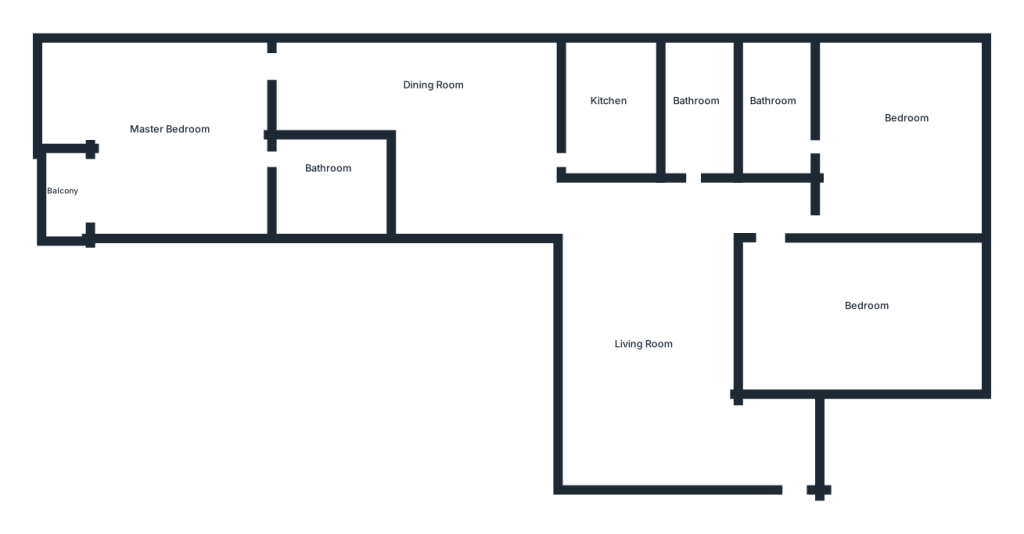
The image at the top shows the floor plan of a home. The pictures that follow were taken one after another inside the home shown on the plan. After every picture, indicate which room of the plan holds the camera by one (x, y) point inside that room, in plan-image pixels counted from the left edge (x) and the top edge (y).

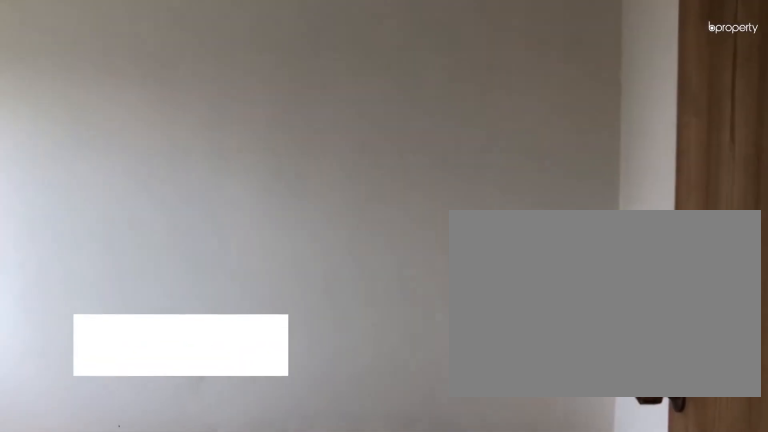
(867, 312)
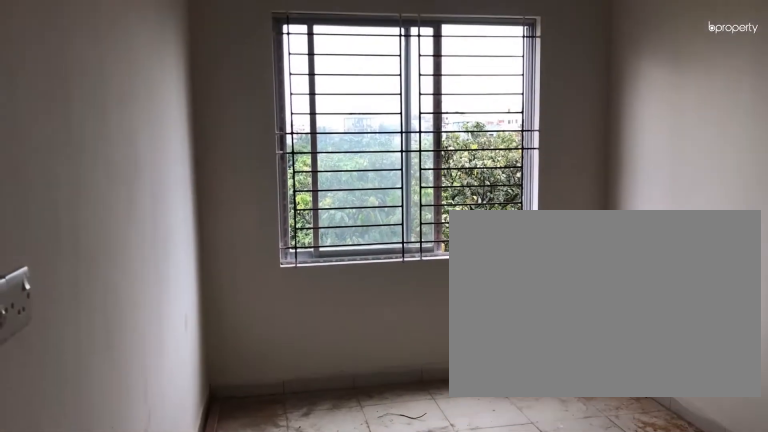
(867, 312)
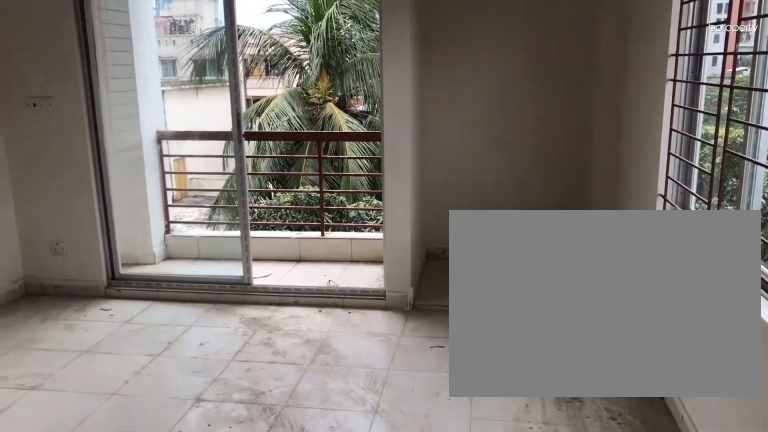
(154, 127)
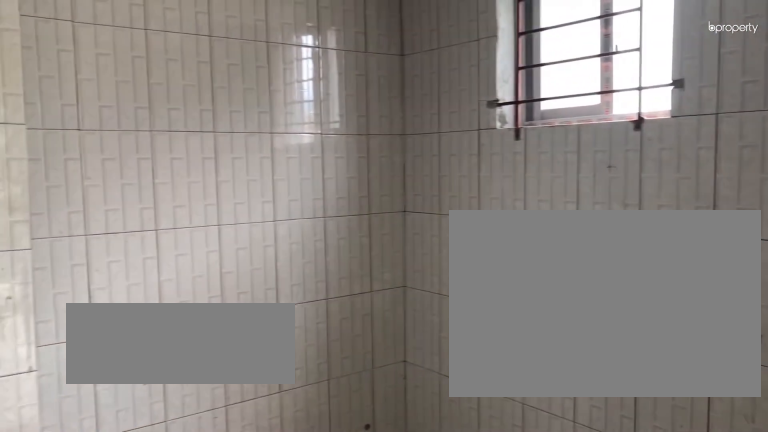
(335, 175)
